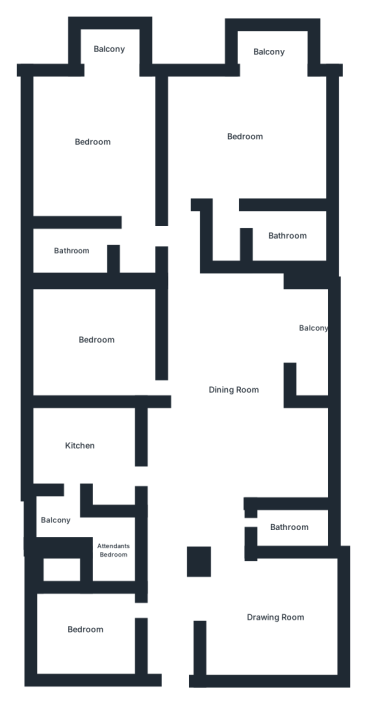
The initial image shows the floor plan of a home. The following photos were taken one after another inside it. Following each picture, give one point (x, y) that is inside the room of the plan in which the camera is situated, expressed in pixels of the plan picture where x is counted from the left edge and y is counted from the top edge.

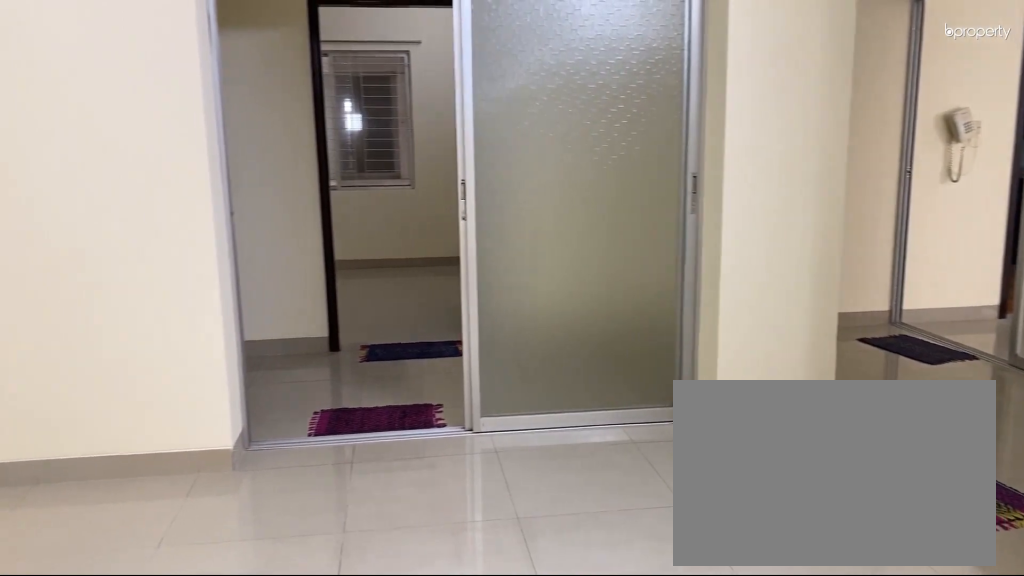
(273, 615)
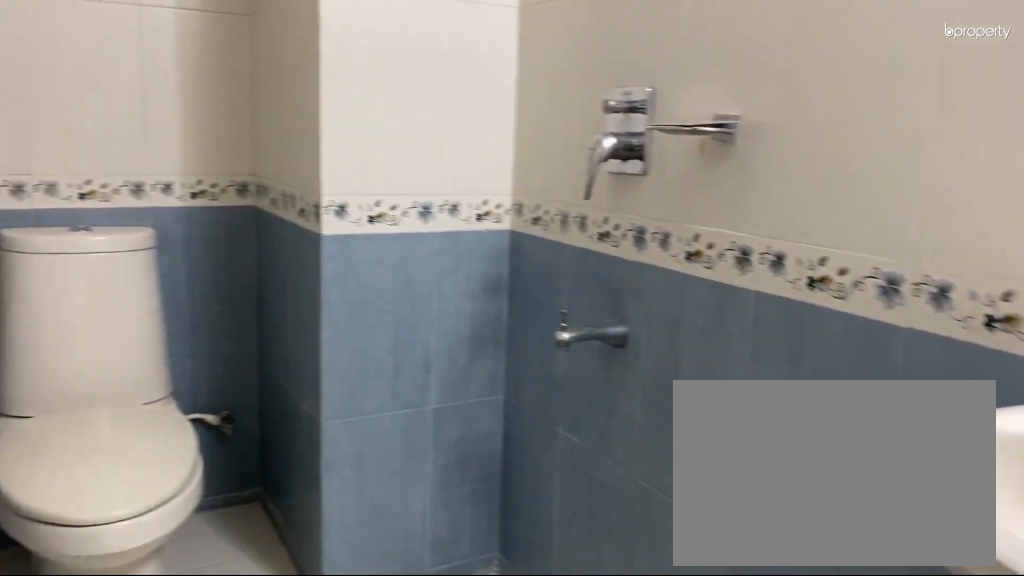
(288, 526)
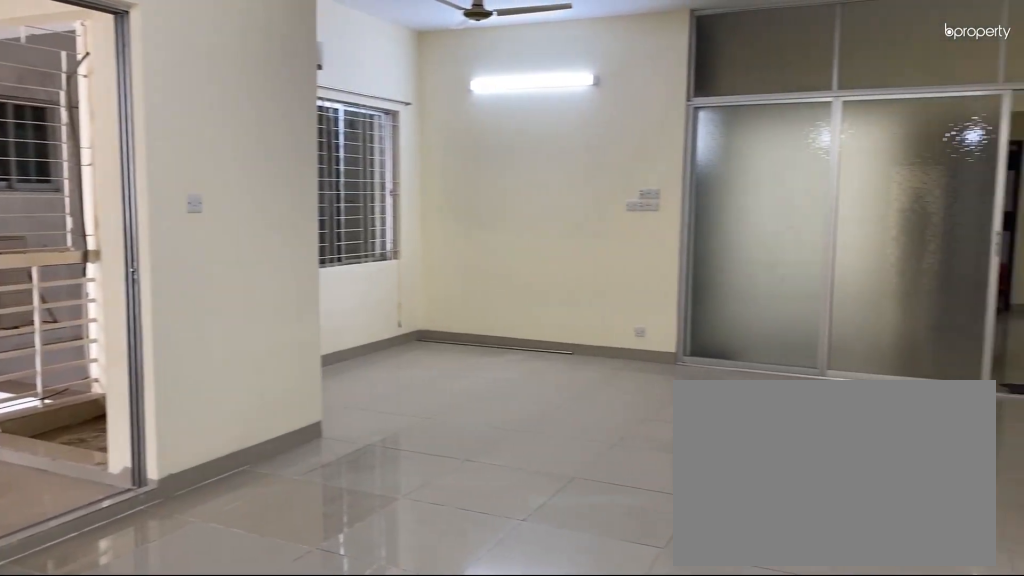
(232, 390)
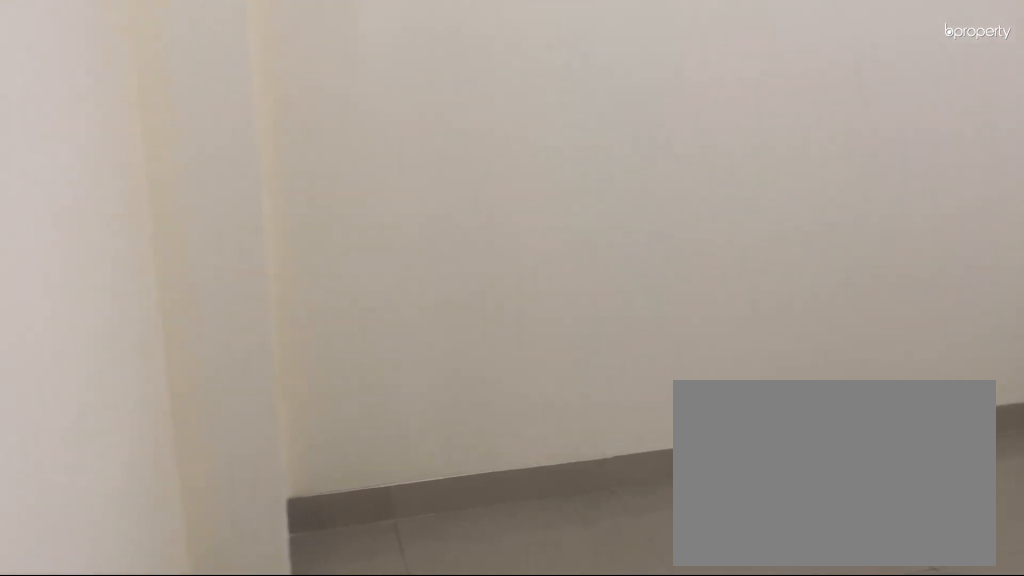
(84, 628)
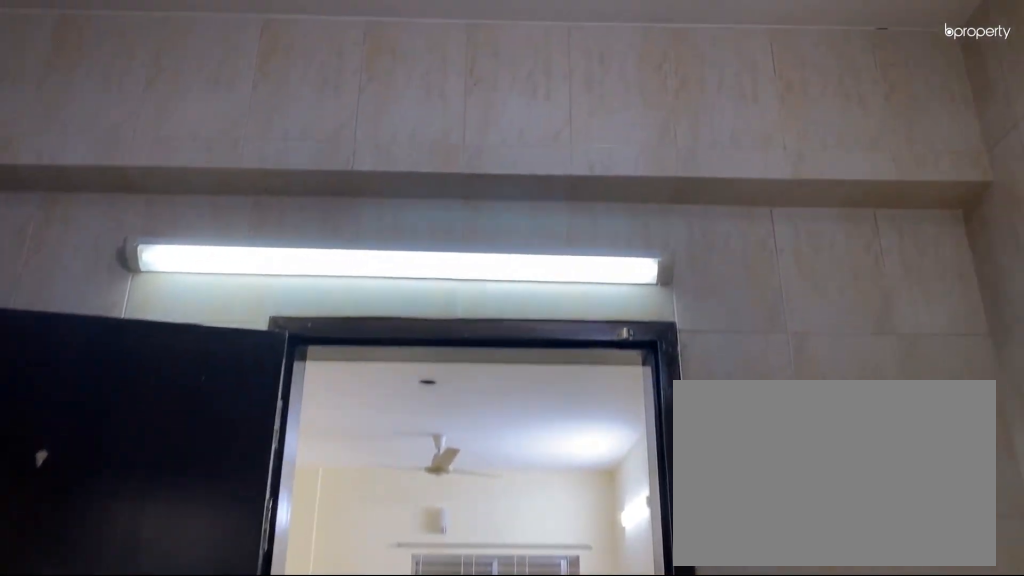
(81, 444)
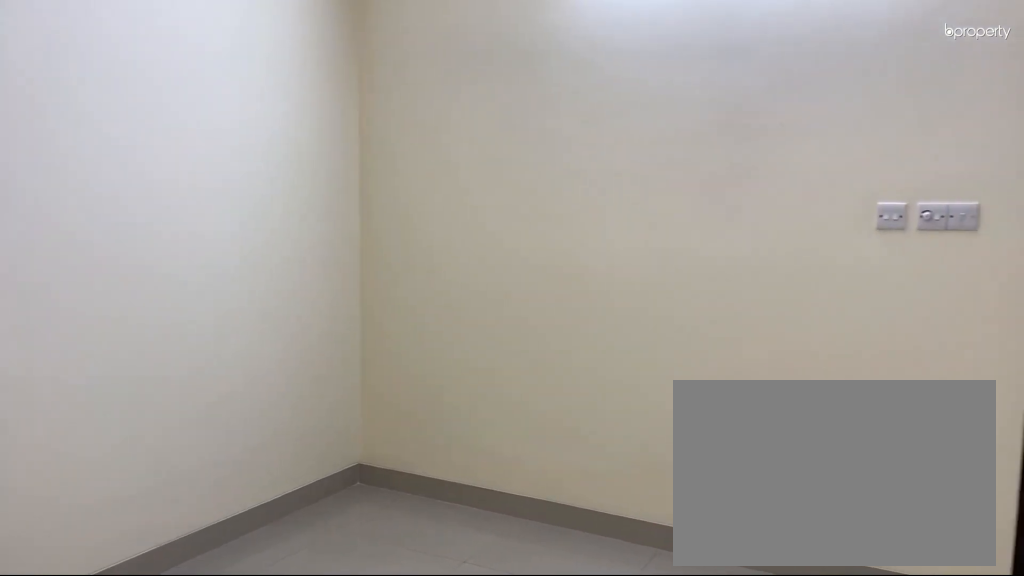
(97, 340)
